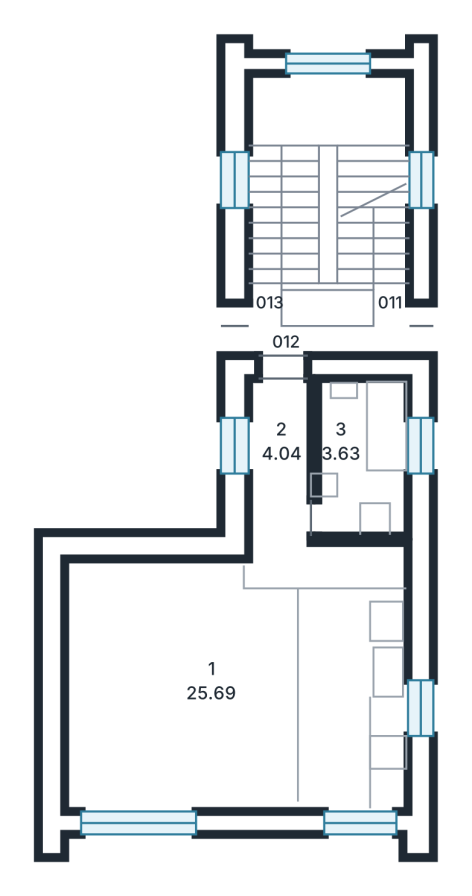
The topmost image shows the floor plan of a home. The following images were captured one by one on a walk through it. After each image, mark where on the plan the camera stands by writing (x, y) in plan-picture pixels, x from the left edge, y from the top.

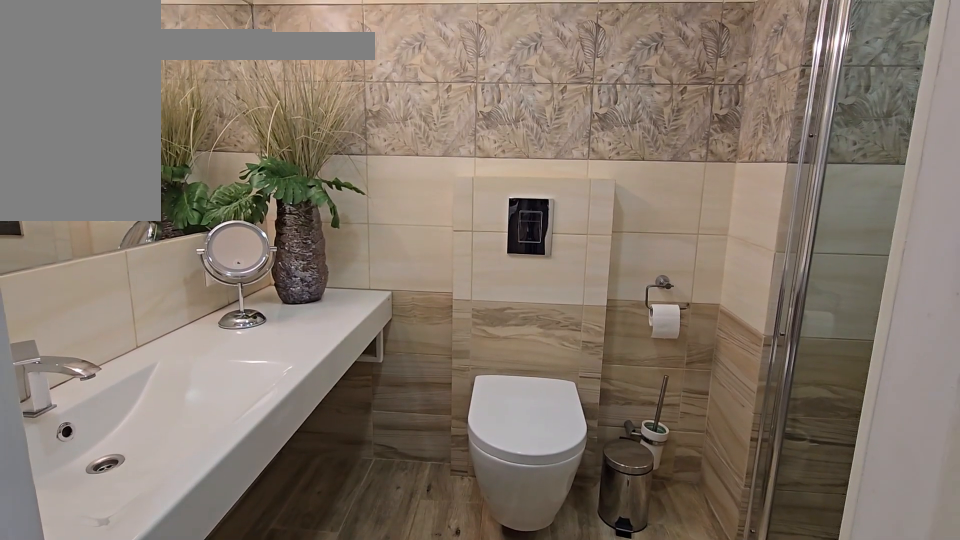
(365, 458)
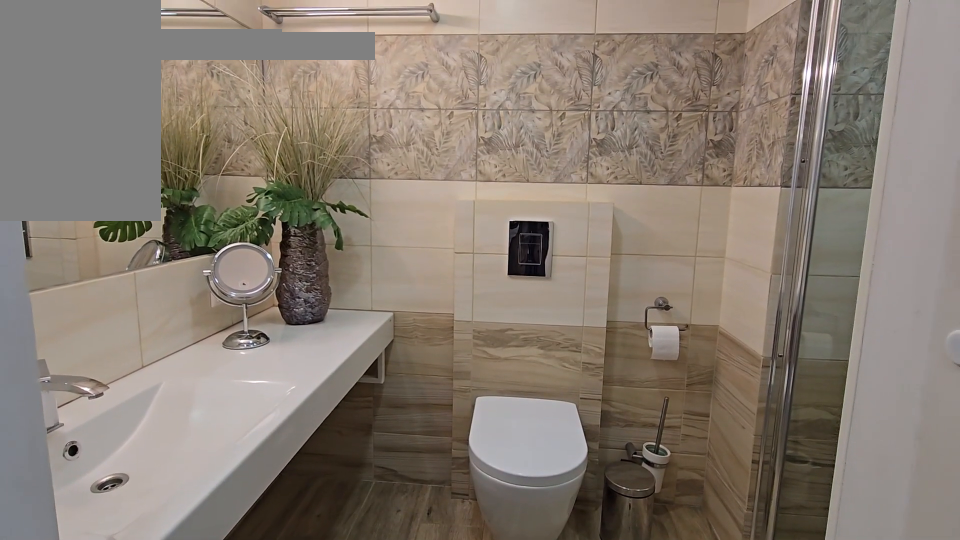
(365, 458)
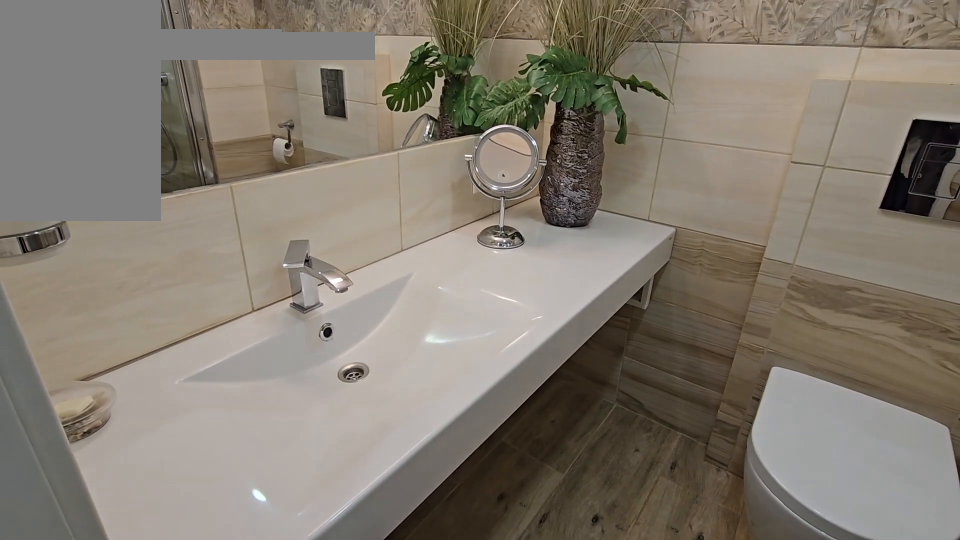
(364, 458)
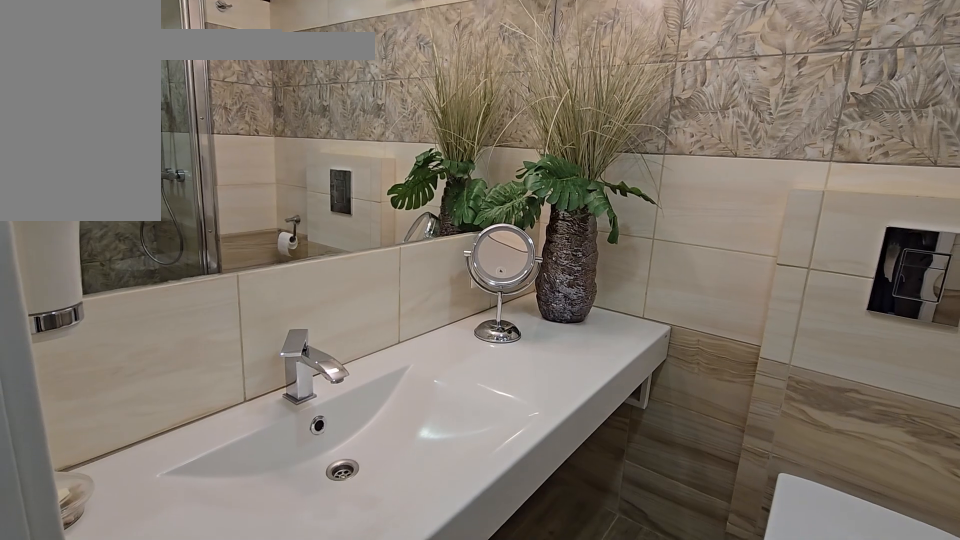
(364, 458)
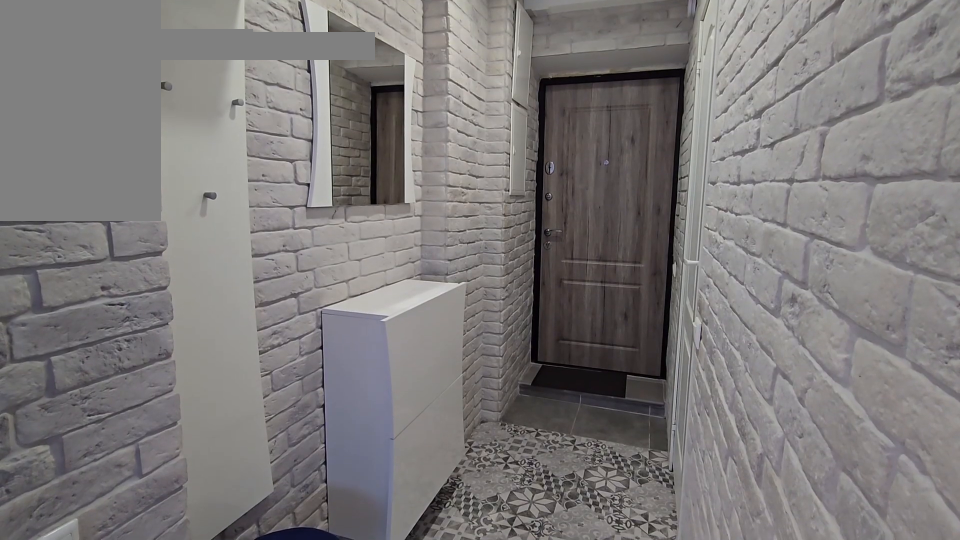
(276, 458)
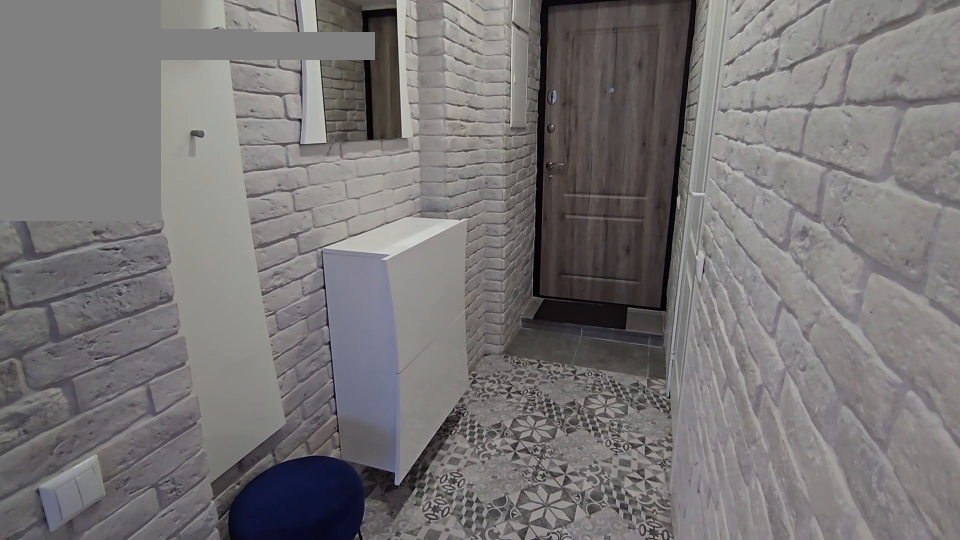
(273, 458)
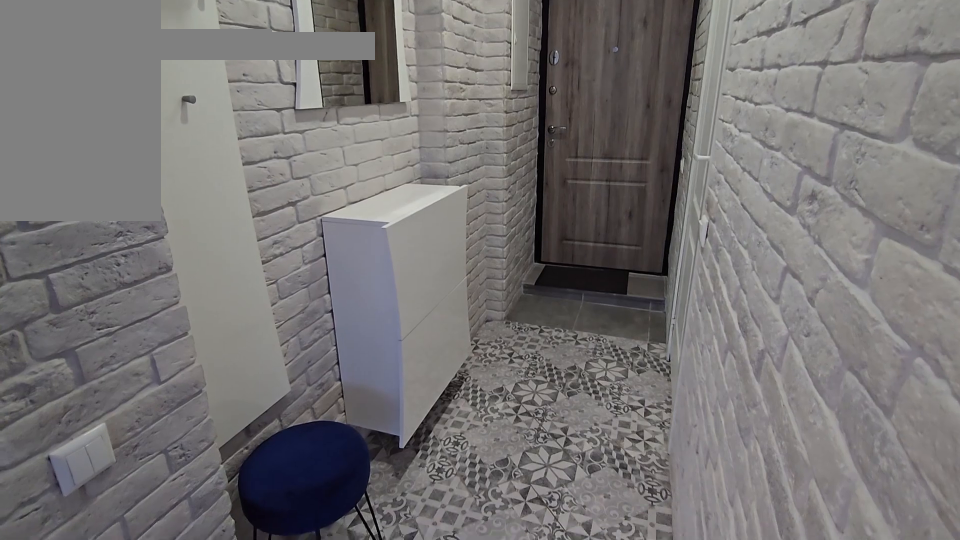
(276, 458)
